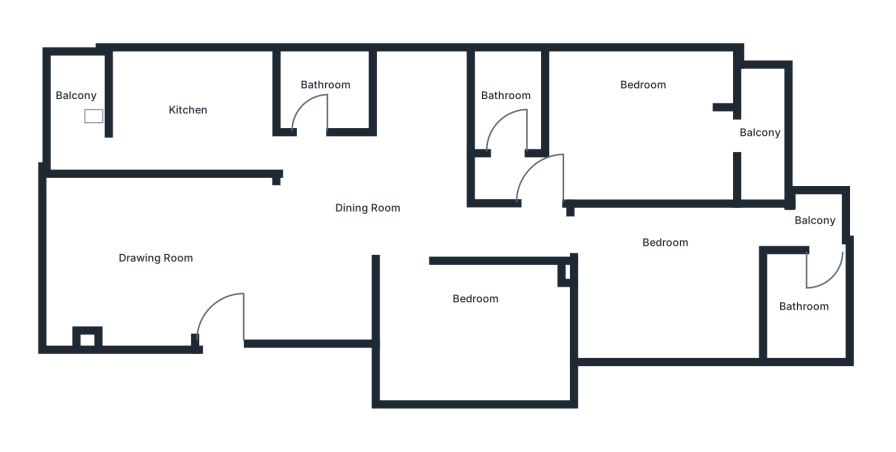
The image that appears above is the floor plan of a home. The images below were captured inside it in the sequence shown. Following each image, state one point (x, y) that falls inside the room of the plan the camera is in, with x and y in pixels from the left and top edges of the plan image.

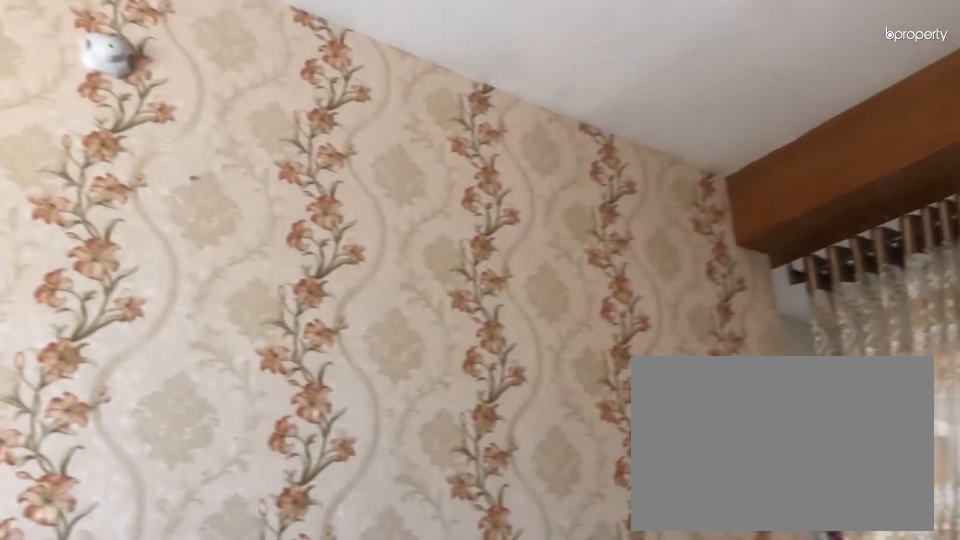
(160, 262)
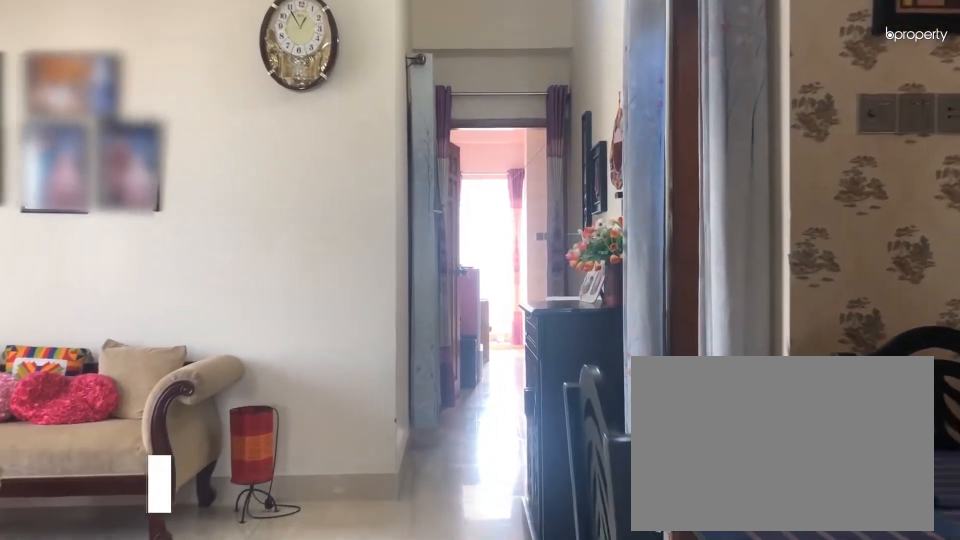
(366, 206)
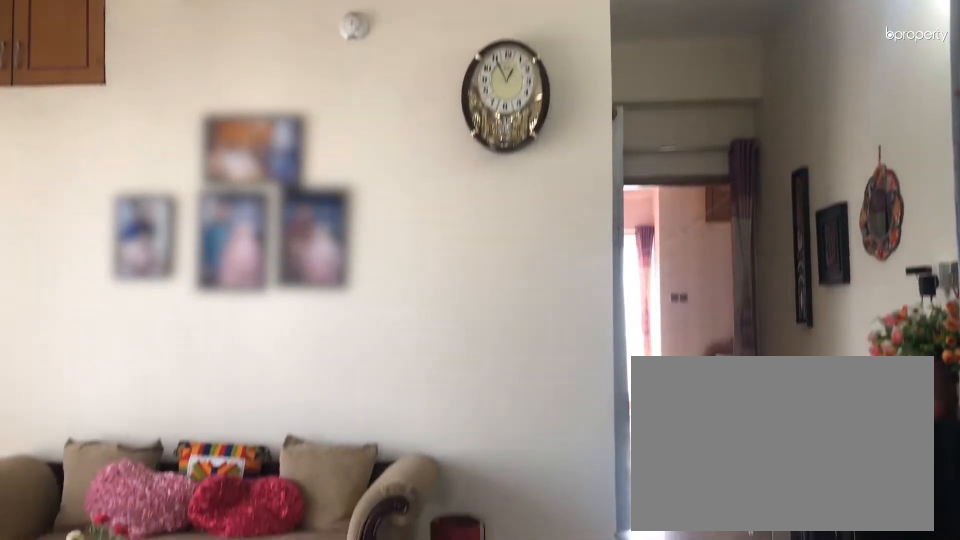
(366, 206)
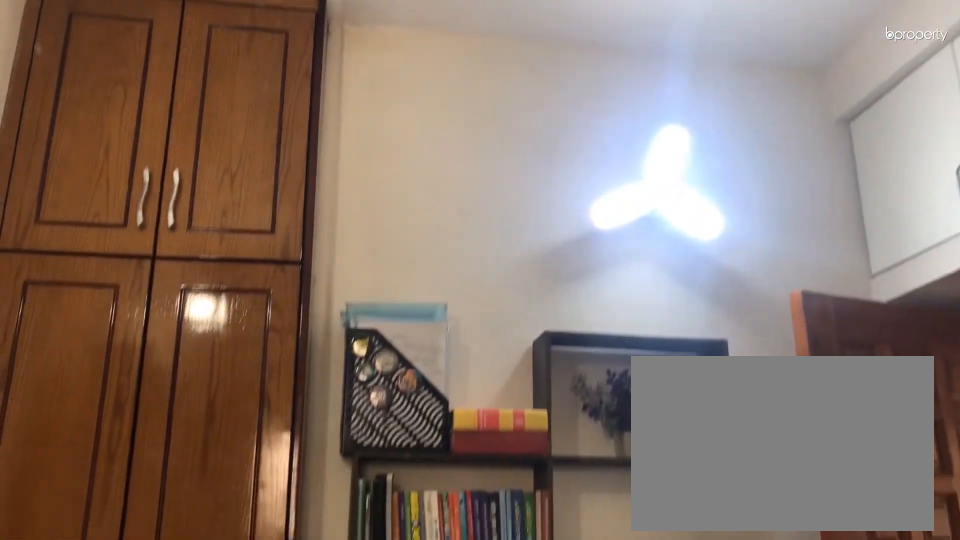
(478, 334)
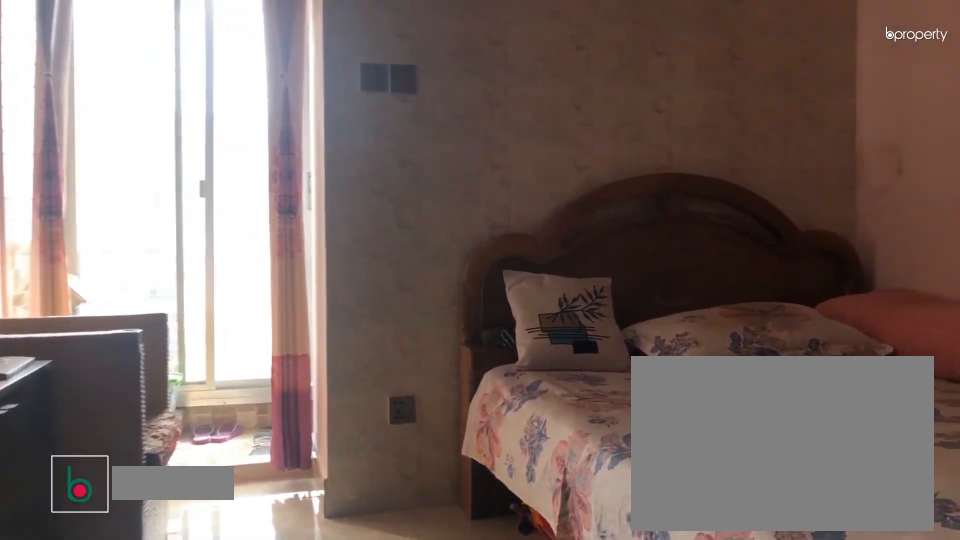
(665, 288)
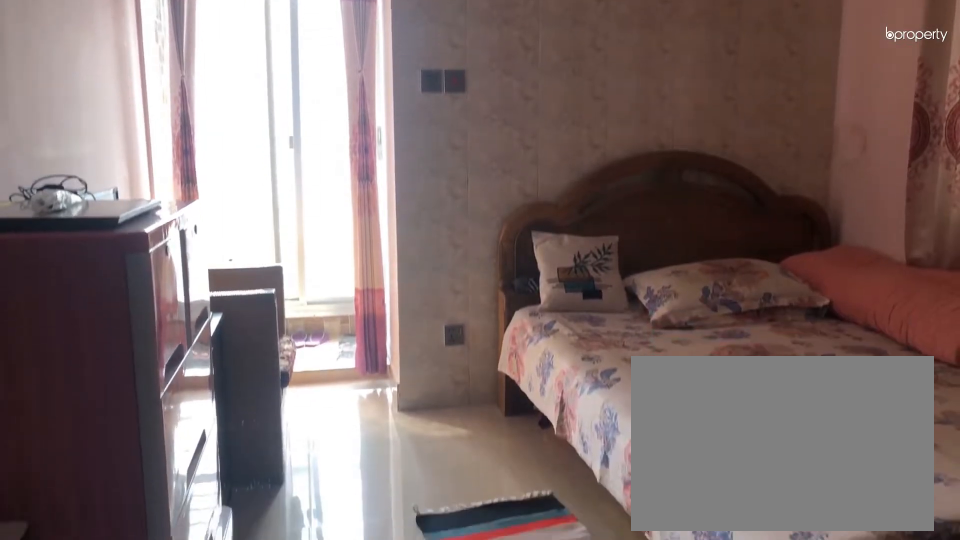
(665, 288)
